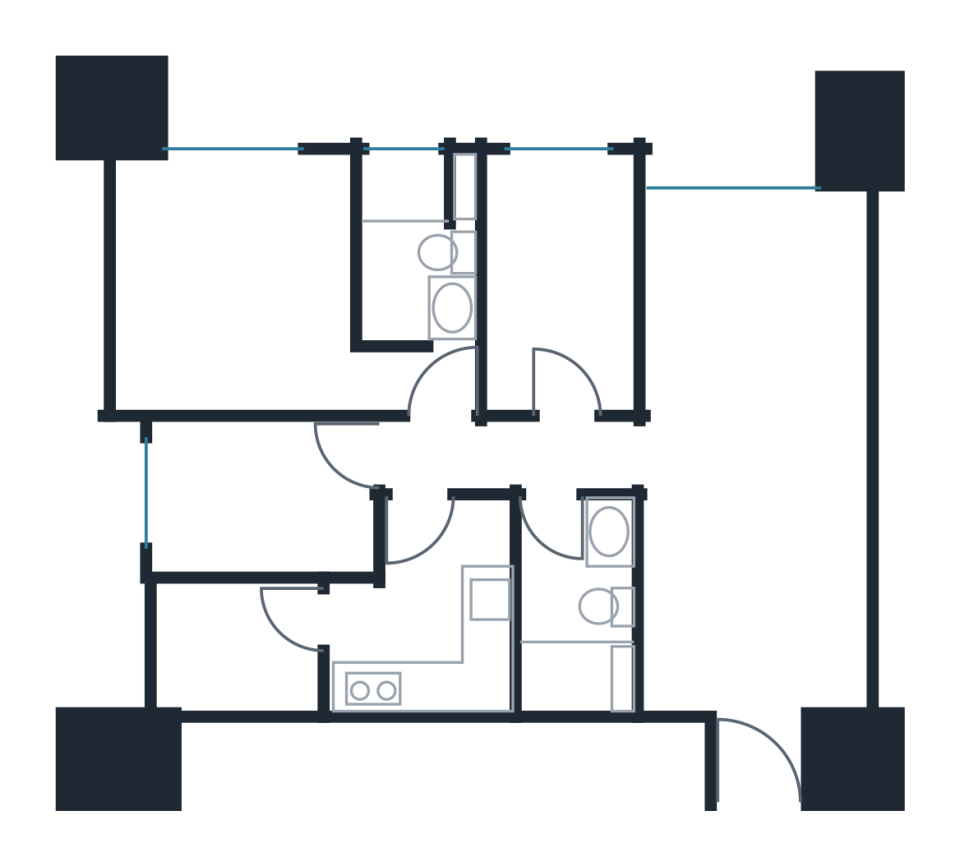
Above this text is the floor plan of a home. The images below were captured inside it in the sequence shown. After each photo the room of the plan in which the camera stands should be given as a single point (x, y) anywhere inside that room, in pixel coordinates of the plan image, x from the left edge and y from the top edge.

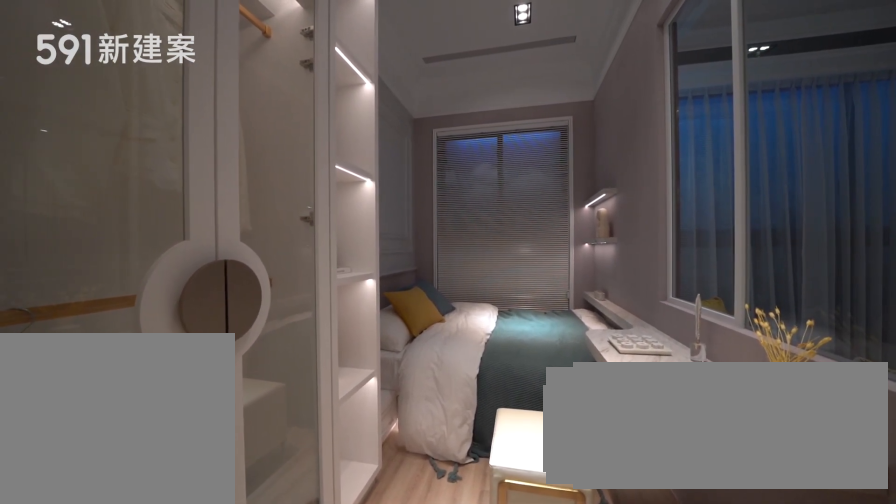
(558, 280)
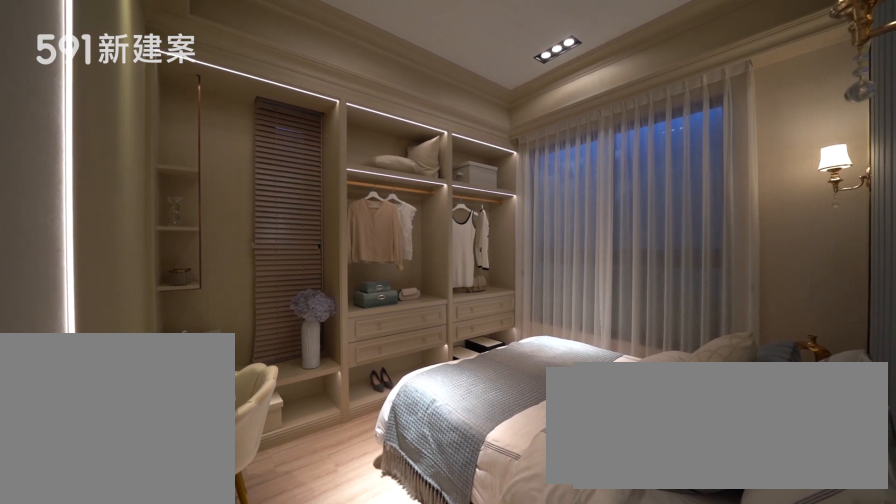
(254, 292)
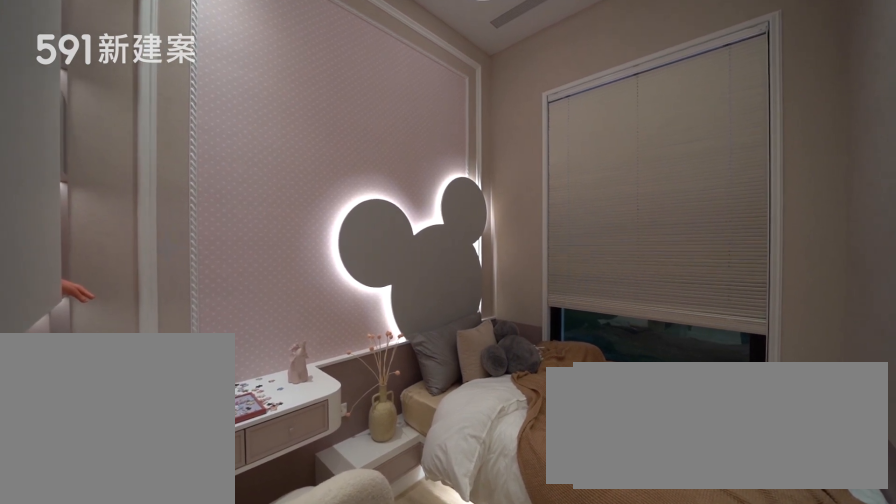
(261, 501)
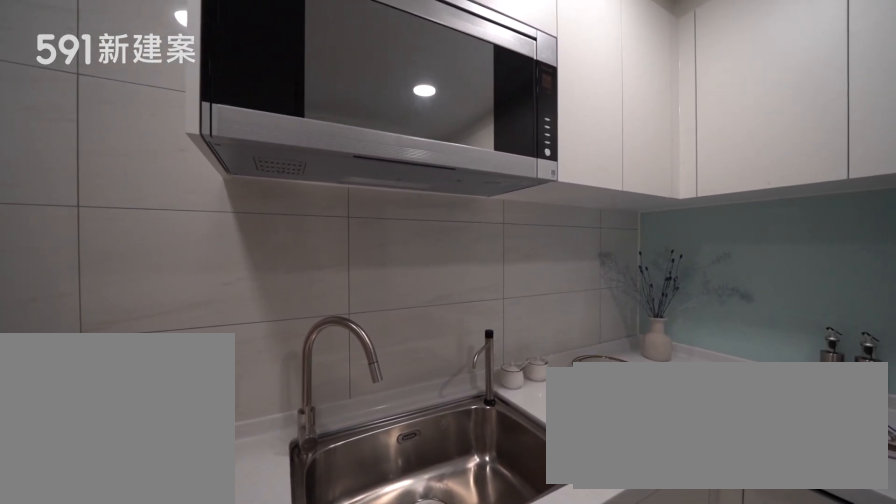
(432, 612)
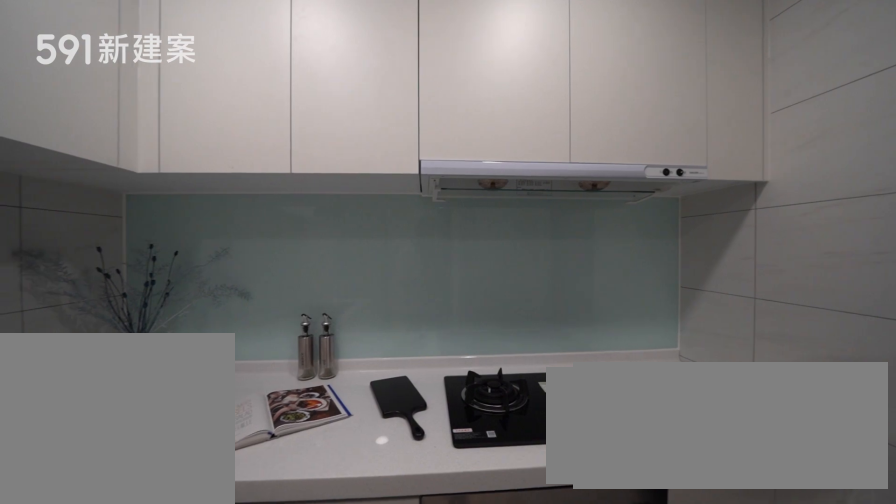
(432, 612)
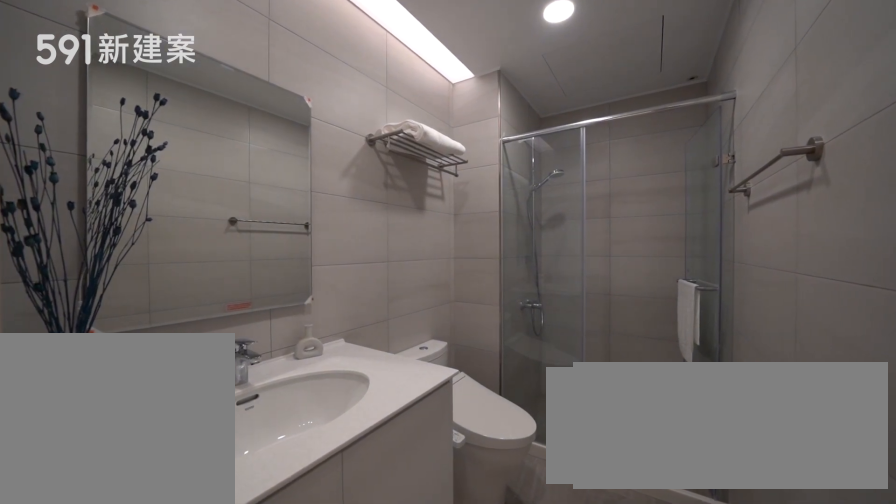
(573, 603)
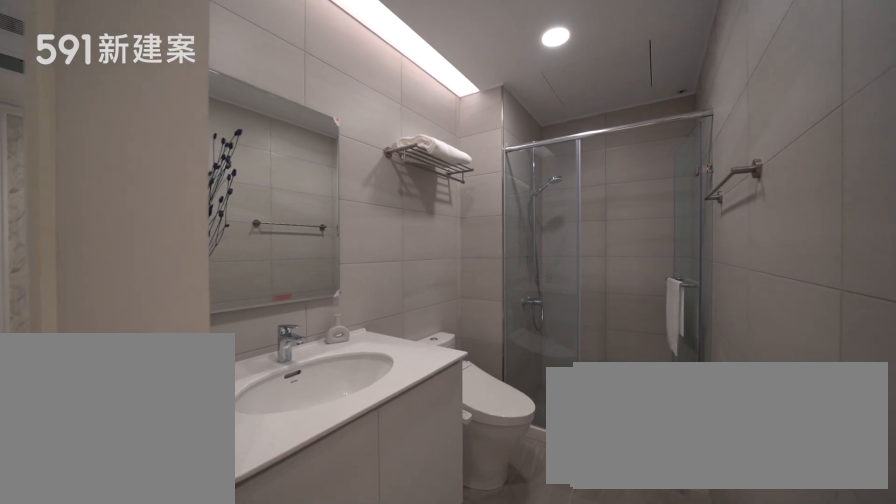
(573, 603)
